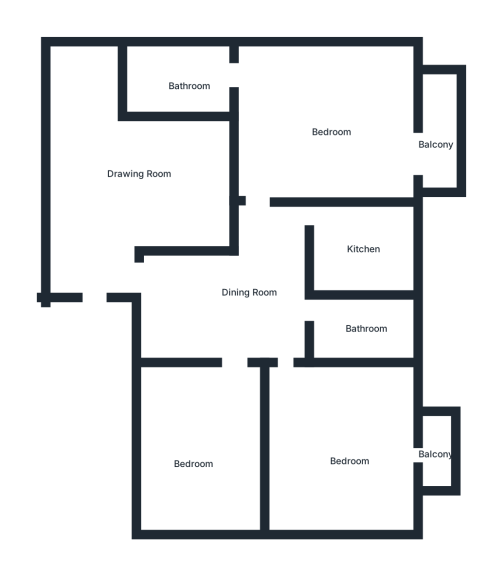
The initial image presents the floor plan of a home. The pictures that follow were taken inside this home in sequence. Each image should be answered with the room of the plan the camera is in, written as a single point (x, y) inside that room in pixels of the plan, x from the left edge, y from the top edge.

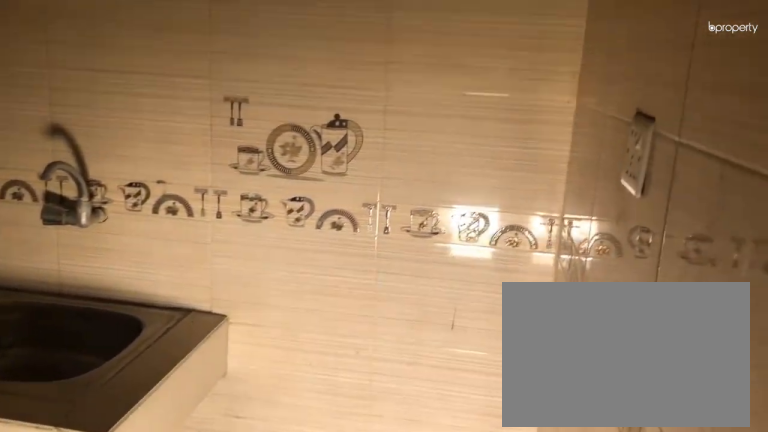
(368, 245)
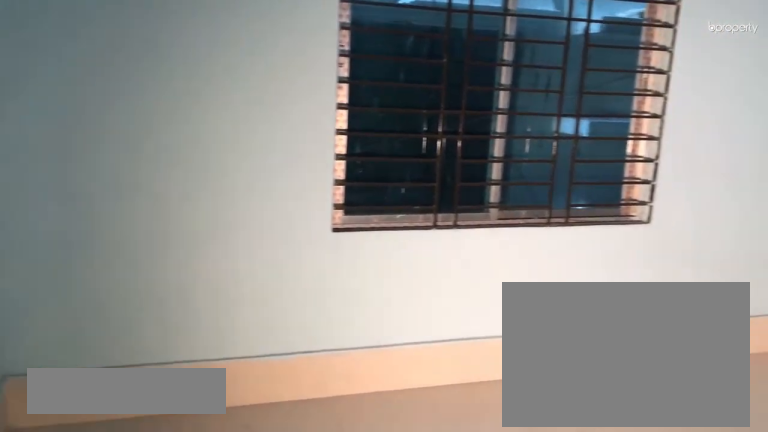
(267, 172)
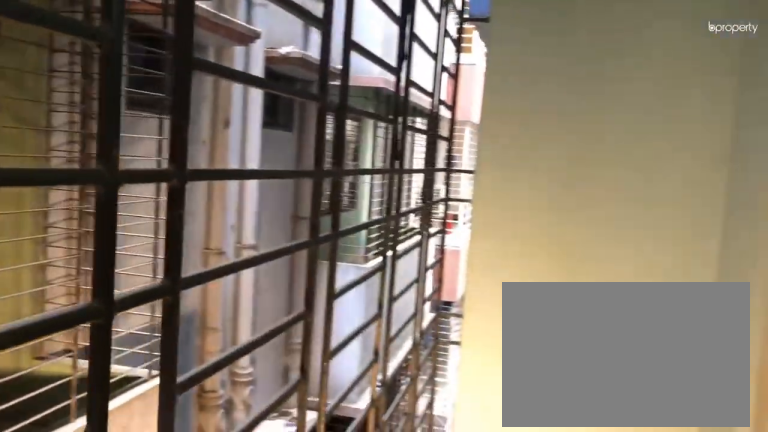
(445, 115)
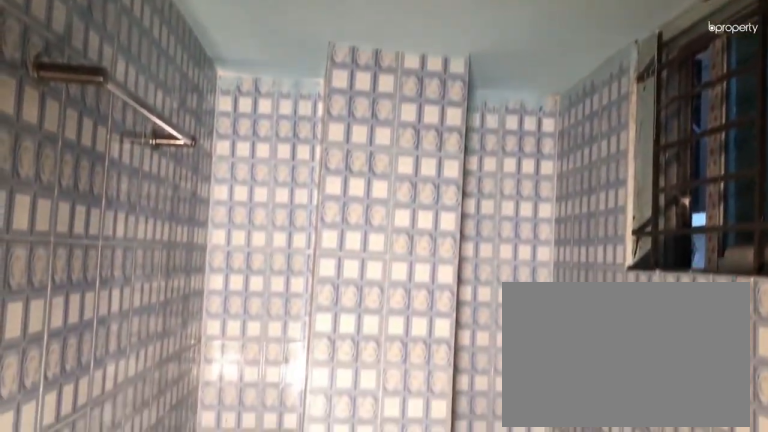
(182, 86)
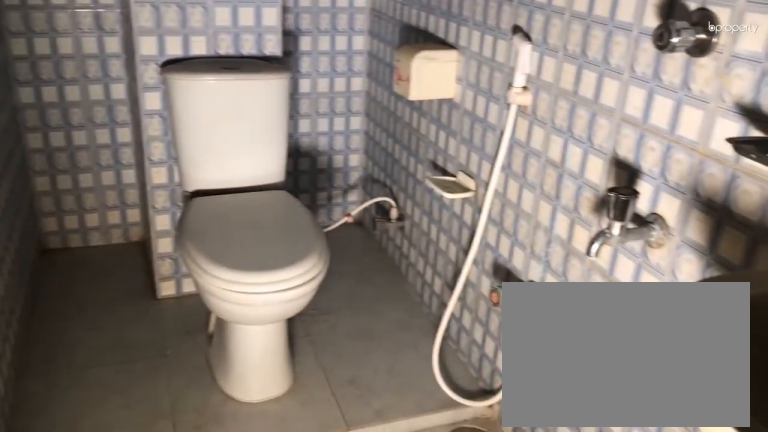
(182, 86)
